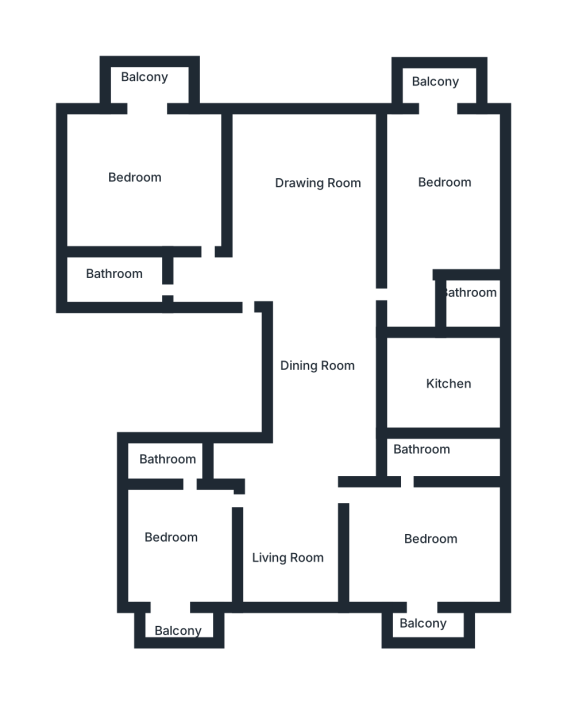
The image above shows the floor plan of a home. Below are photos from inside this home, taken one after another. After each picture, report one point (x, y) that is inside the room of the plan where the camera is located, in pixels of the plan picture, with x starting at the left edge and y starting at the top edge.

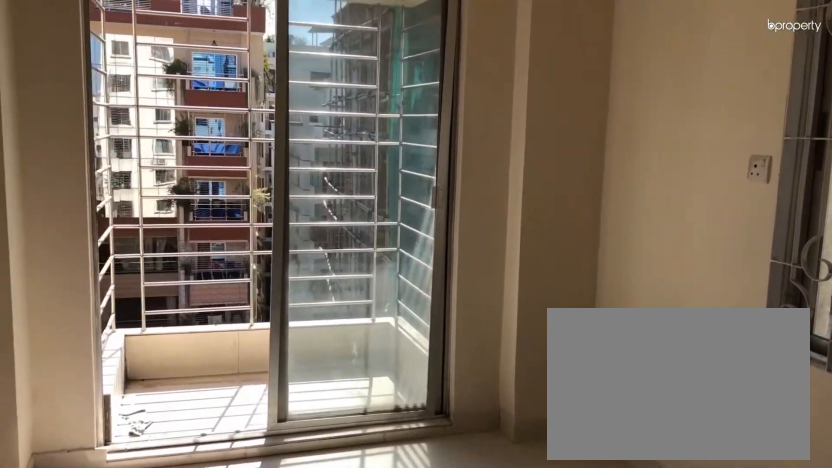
(432, 198)
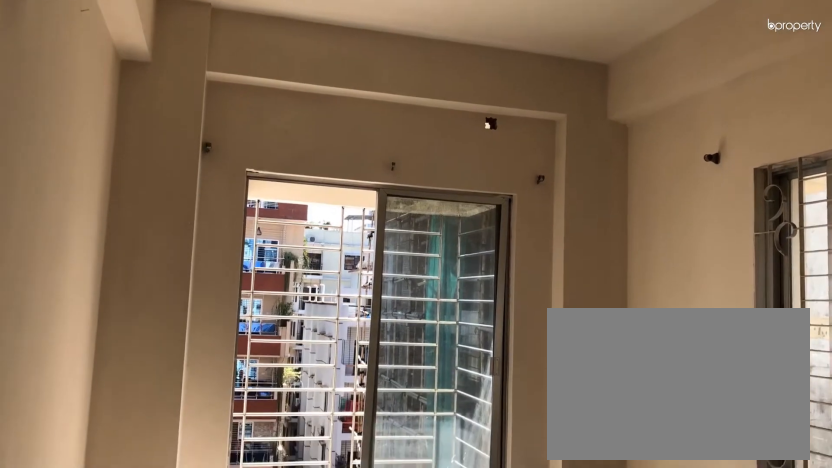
(432, 198)
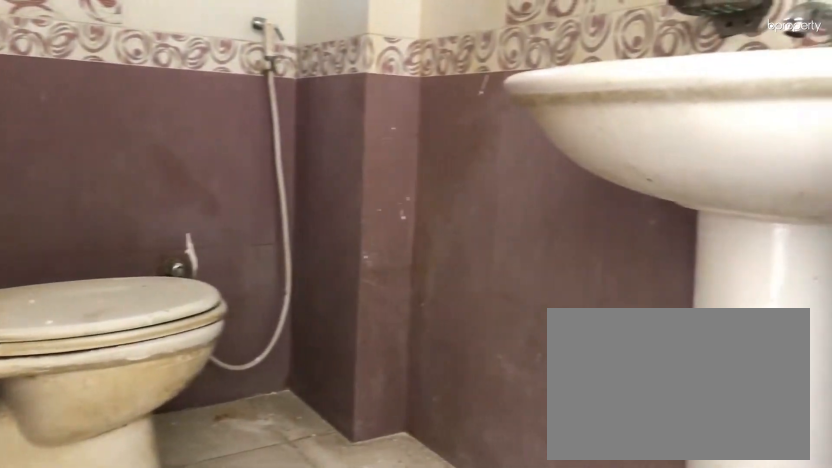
(466, 302)
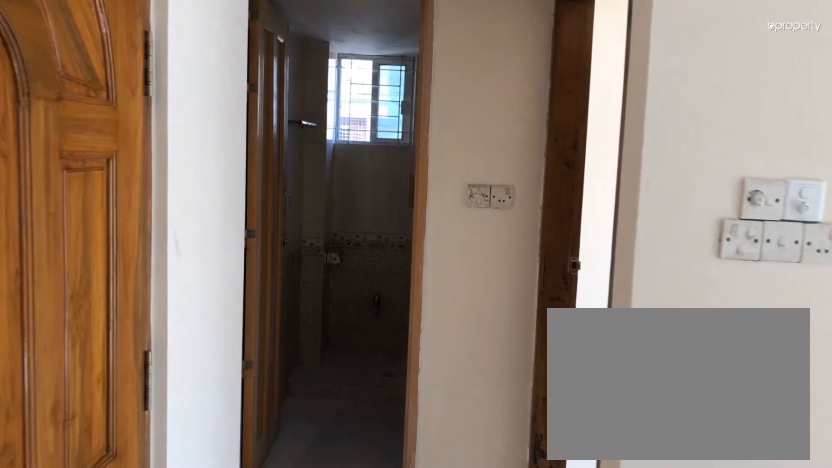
(235, 284)
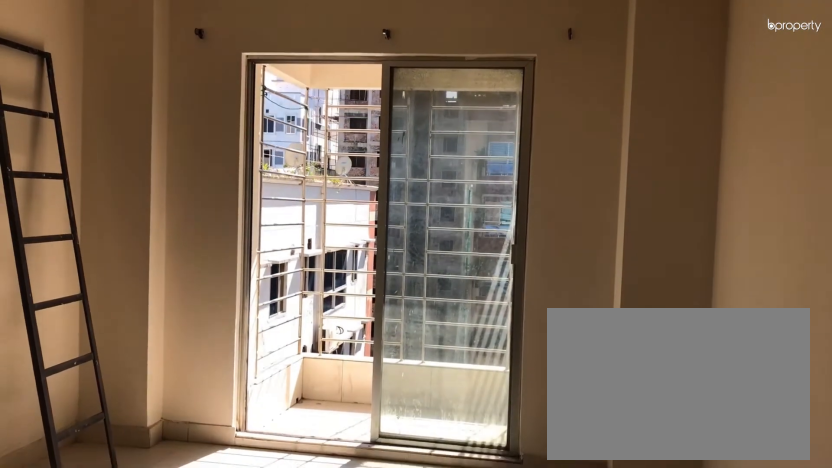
(148, 189)
